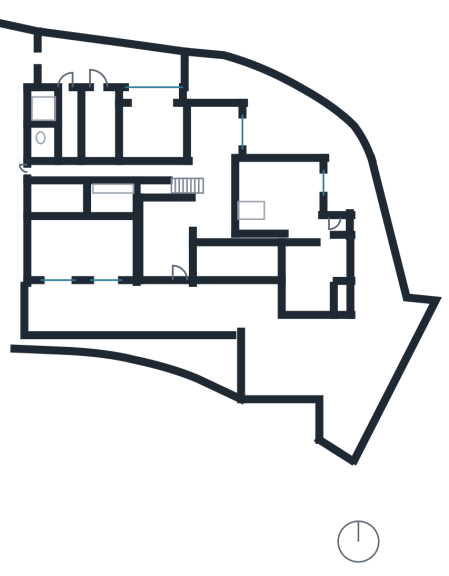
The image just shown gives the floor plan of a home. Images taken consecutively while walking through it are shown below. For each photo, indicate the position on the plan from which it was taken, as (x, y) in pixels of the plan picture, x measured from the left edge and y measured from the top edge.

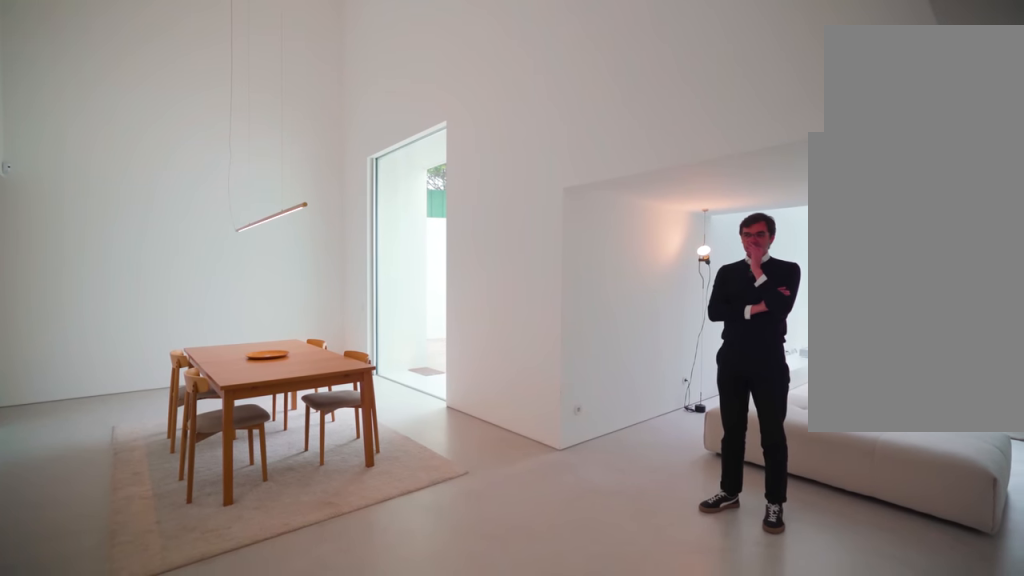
(214, 189)
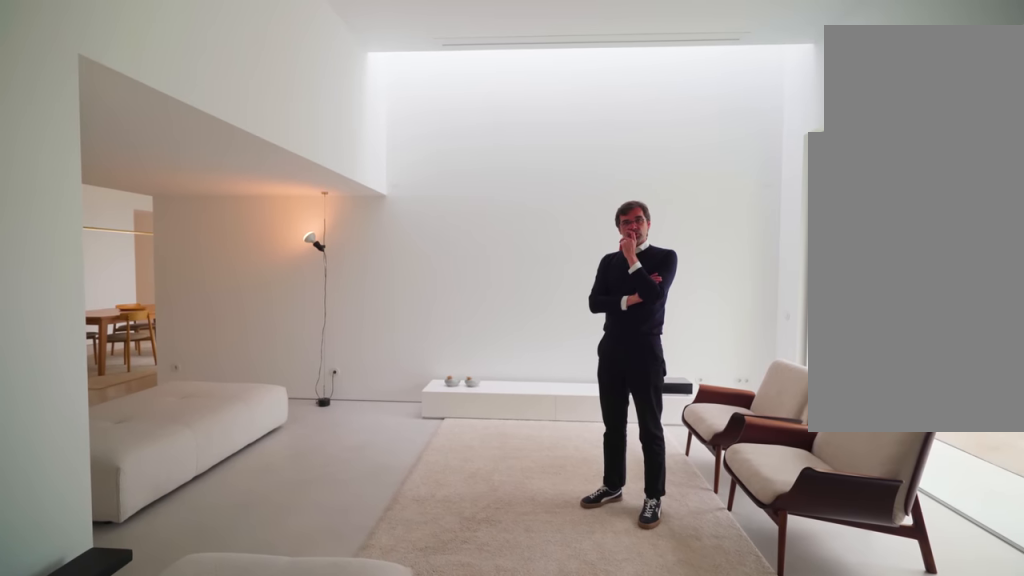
(299, 203)
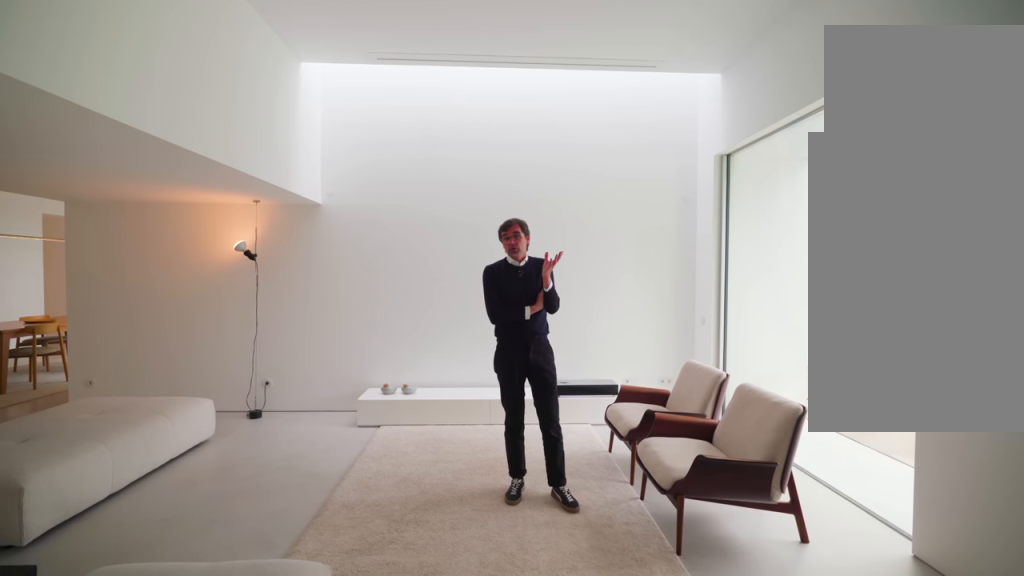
(296, 204)
